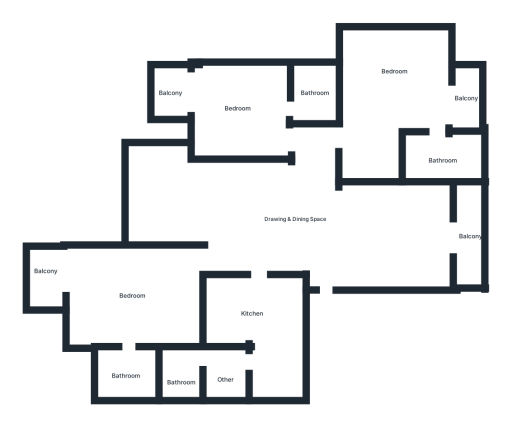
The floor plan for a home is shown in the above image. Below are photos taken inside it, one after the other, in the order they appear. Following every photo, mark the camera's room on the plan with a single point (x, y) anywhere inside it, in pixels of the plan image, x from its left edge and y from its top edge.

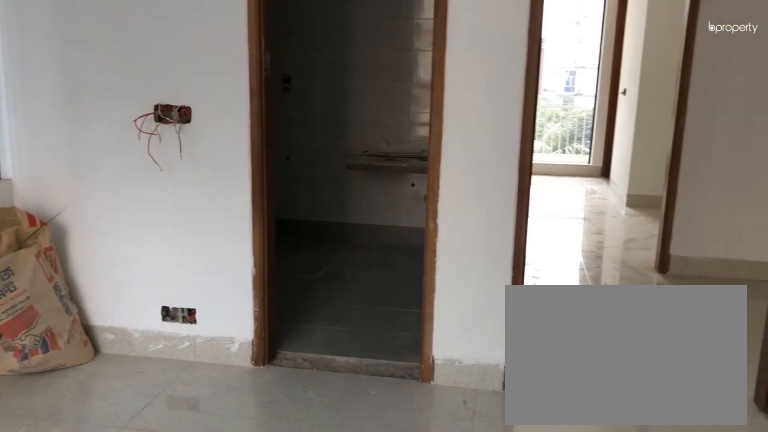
(236, 116)
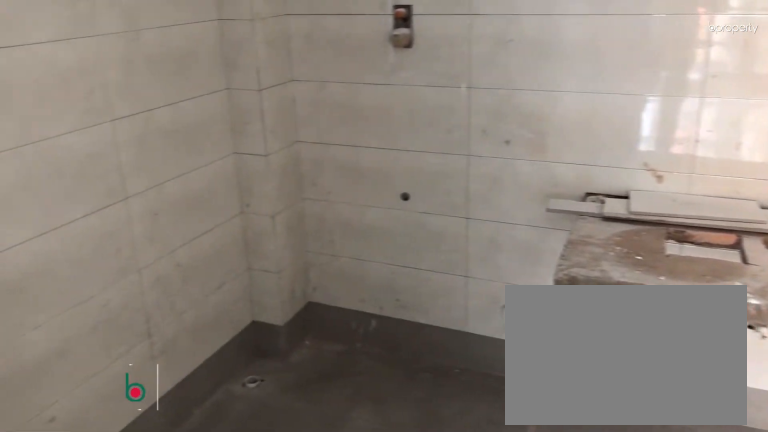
(318, 93)
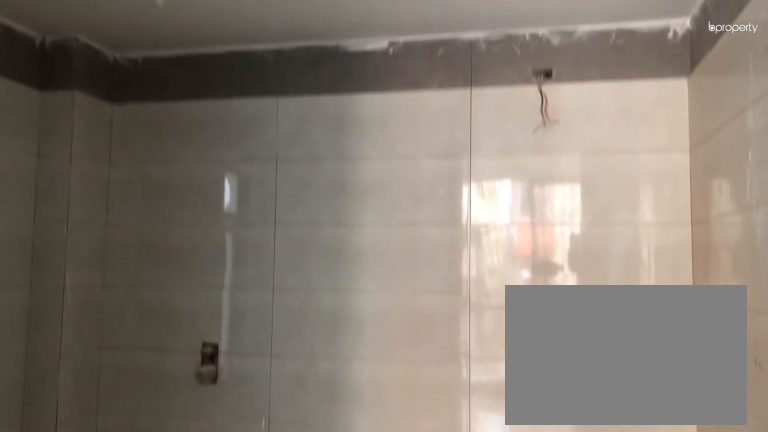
(318, 93)
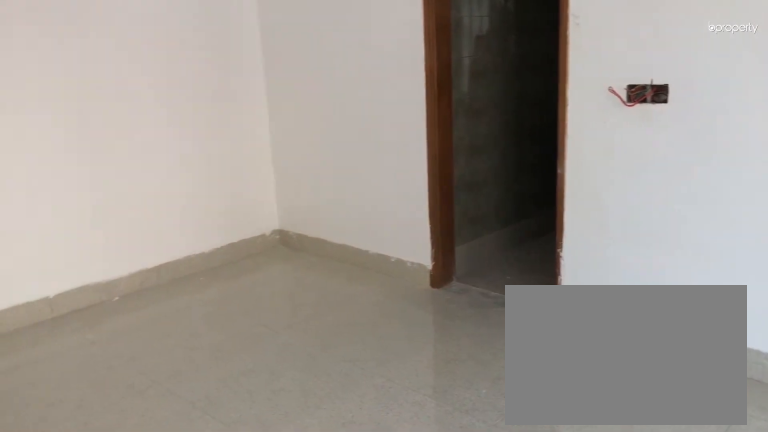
(130, 303)
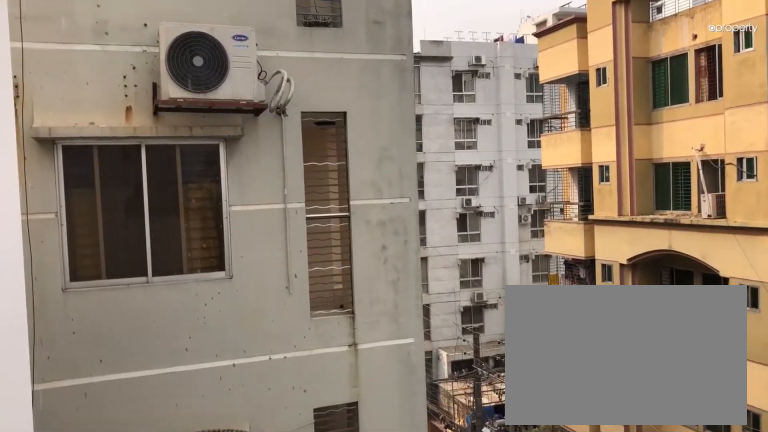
(56, 277)
